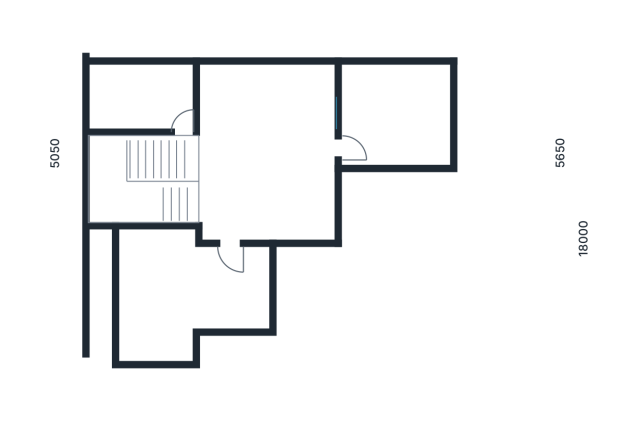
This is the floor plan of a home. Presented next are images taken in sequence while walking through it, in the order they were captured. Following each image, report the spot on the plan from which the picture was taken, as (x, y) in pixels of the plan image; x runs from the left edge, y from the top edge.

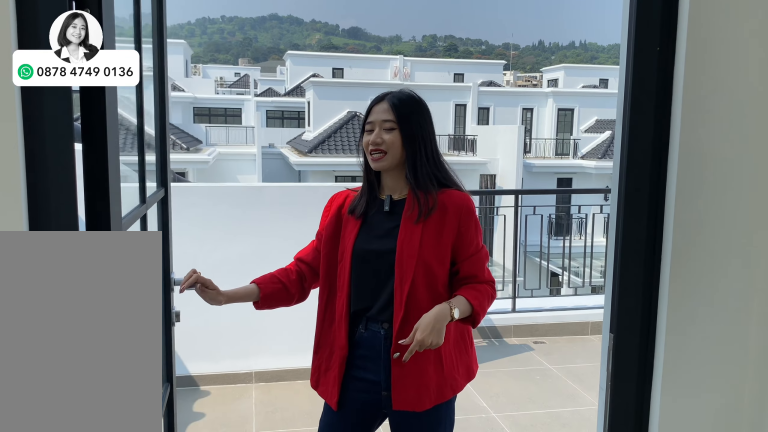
(174, 290)
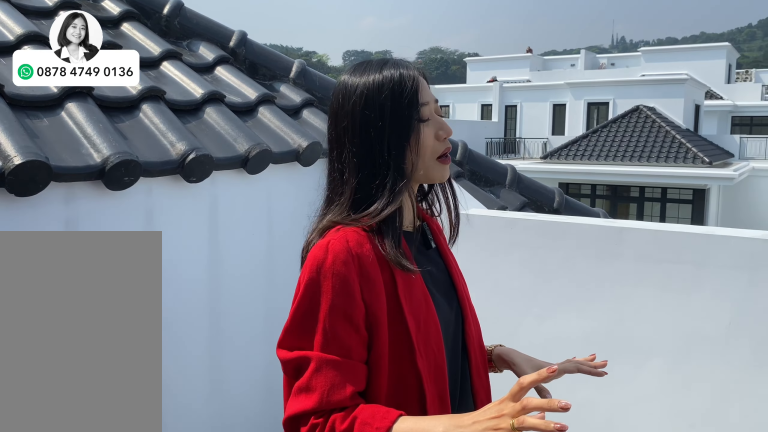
(174, 290)
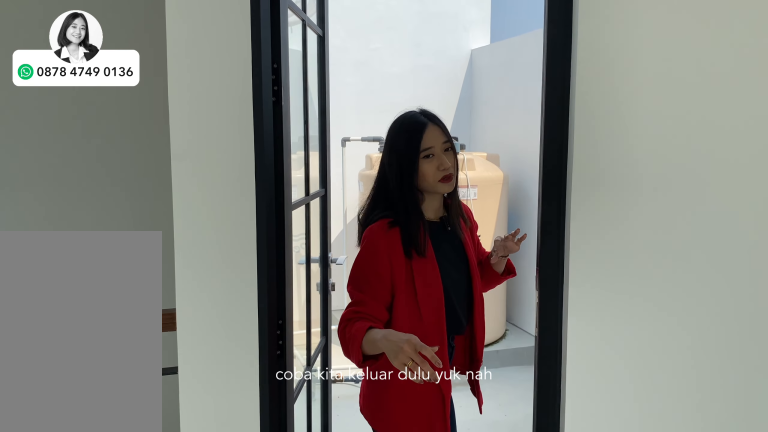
(262, 150)
